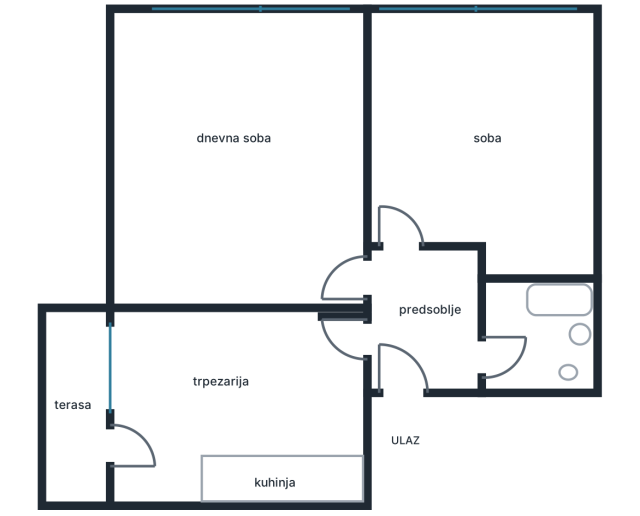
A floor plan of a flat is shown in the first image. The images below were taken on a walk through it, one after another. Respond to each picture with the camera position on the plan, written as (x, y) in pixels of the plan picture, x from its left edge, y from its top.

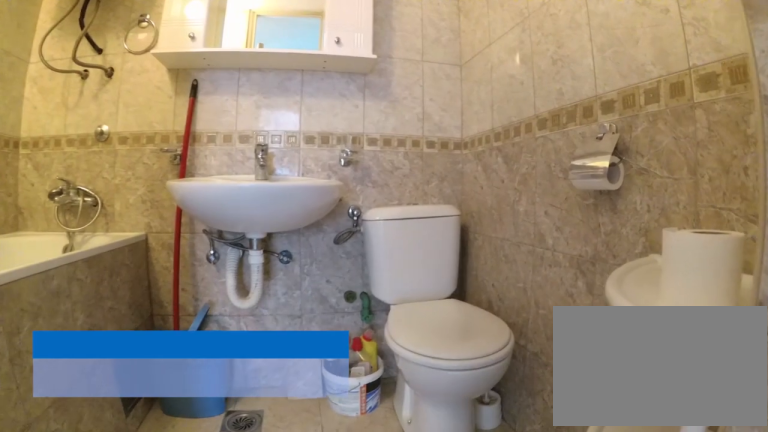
(490, 358)
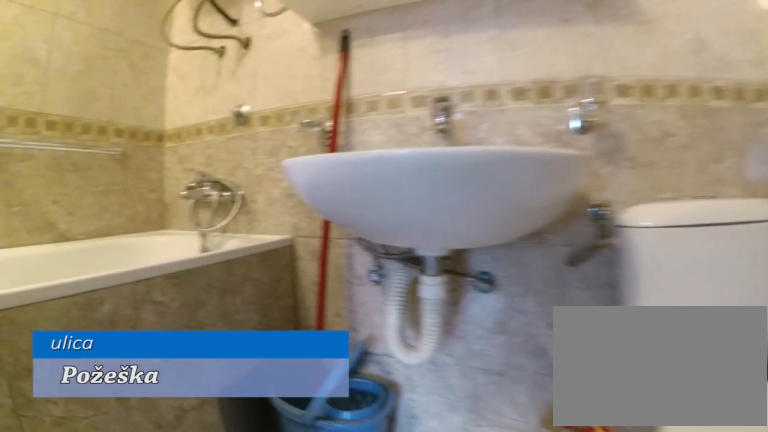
(523, 359)
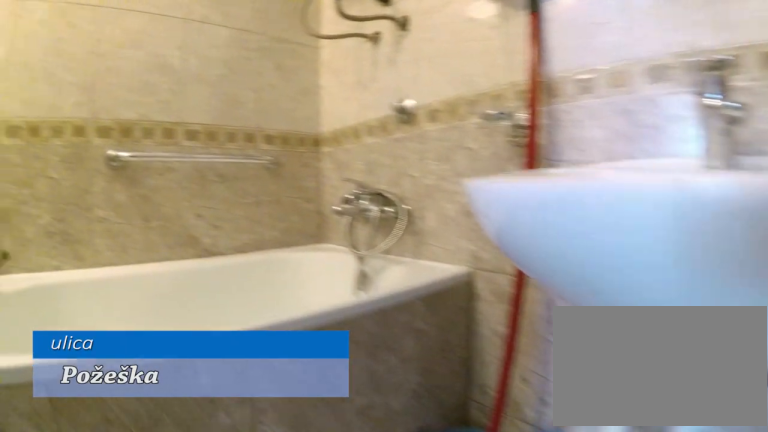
(527, 368)
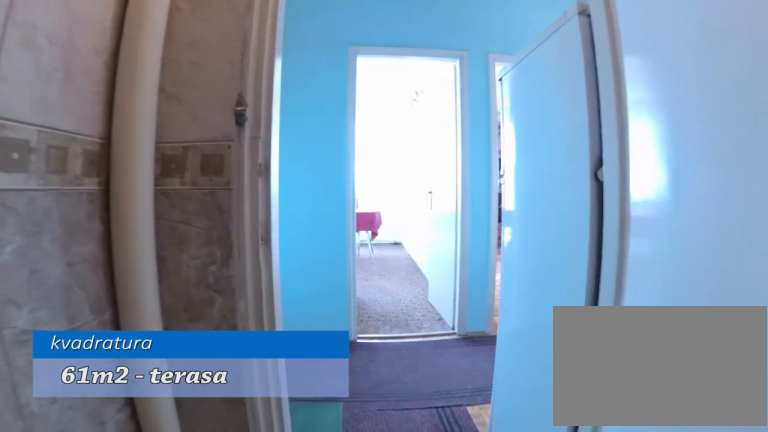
(549, 355)
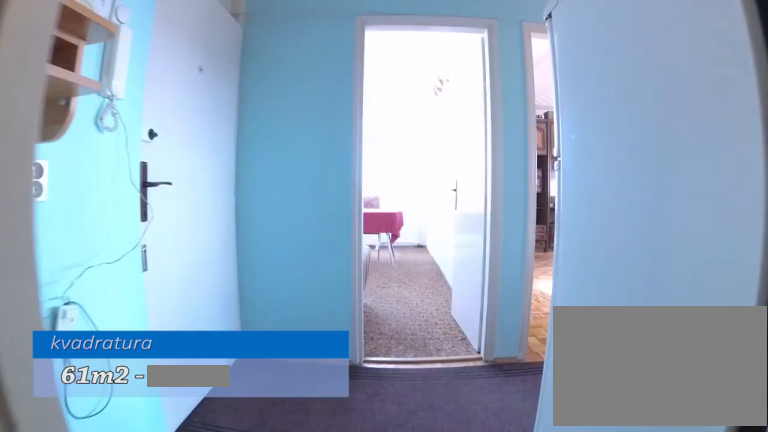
(532, 356)
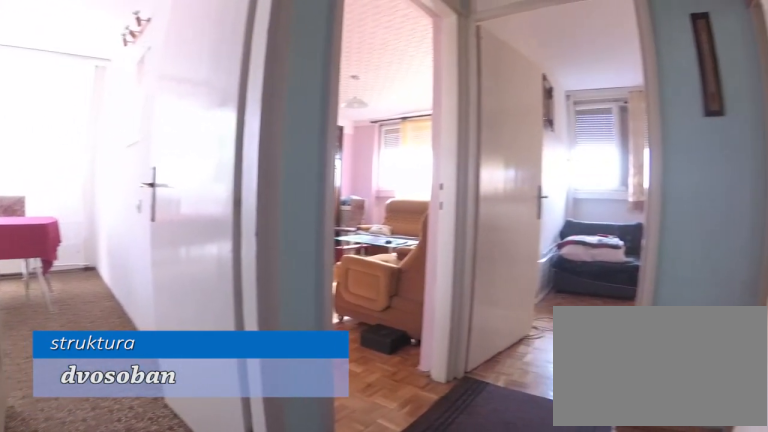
(462, 373)
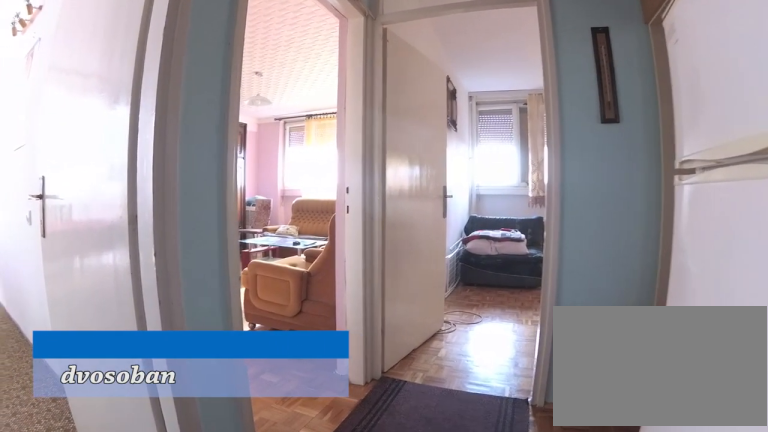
(432, 376)
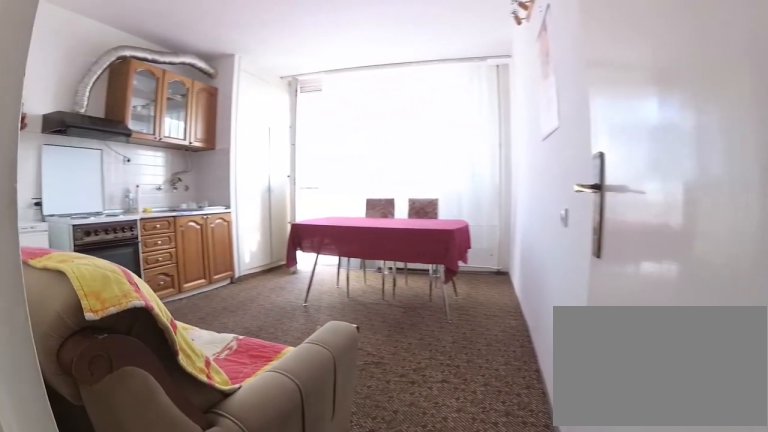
(397, 355)
